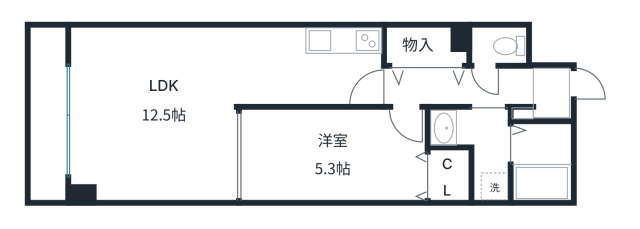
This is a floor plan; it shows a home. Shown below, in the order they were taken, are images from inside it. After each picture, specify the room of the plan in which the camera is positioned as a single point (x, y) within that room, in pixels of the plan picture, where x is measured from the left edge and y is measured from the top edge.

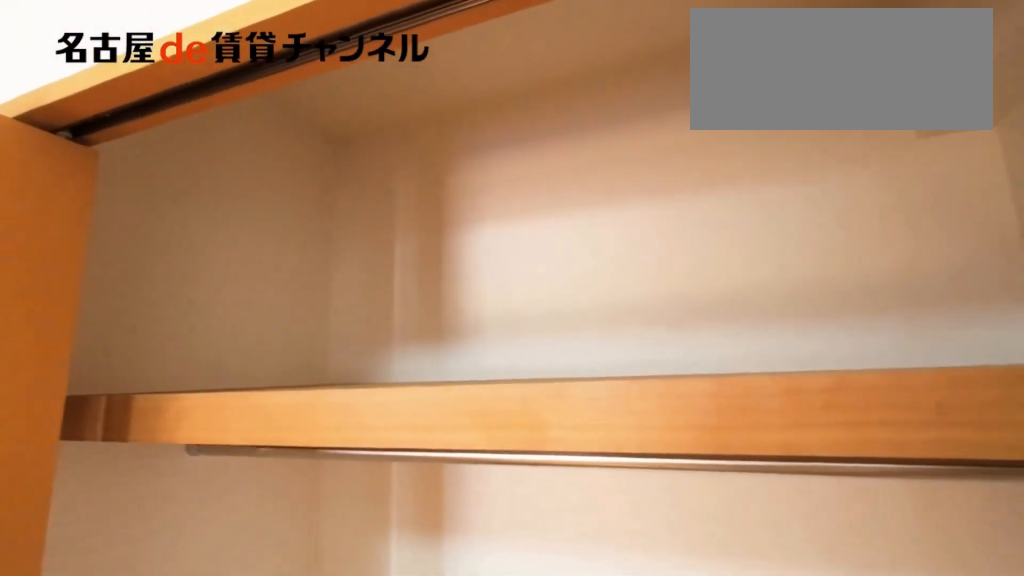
(446, 176)
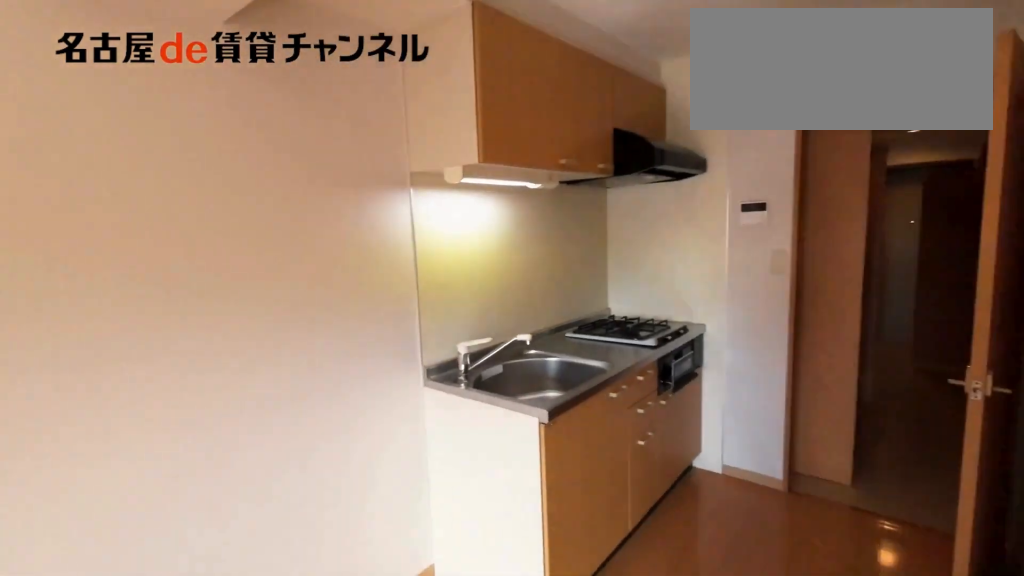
(307, 80)
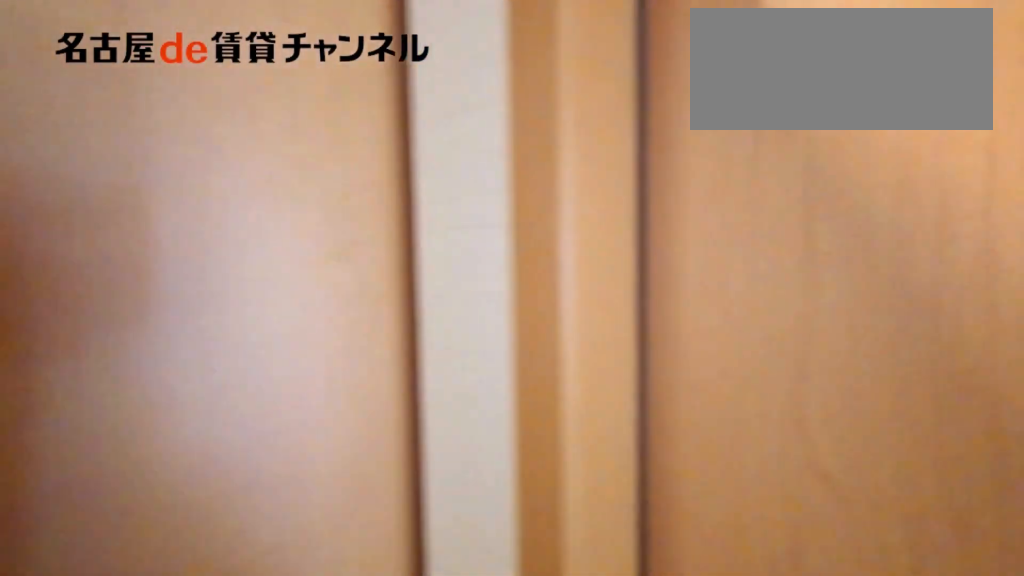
(460, 87)
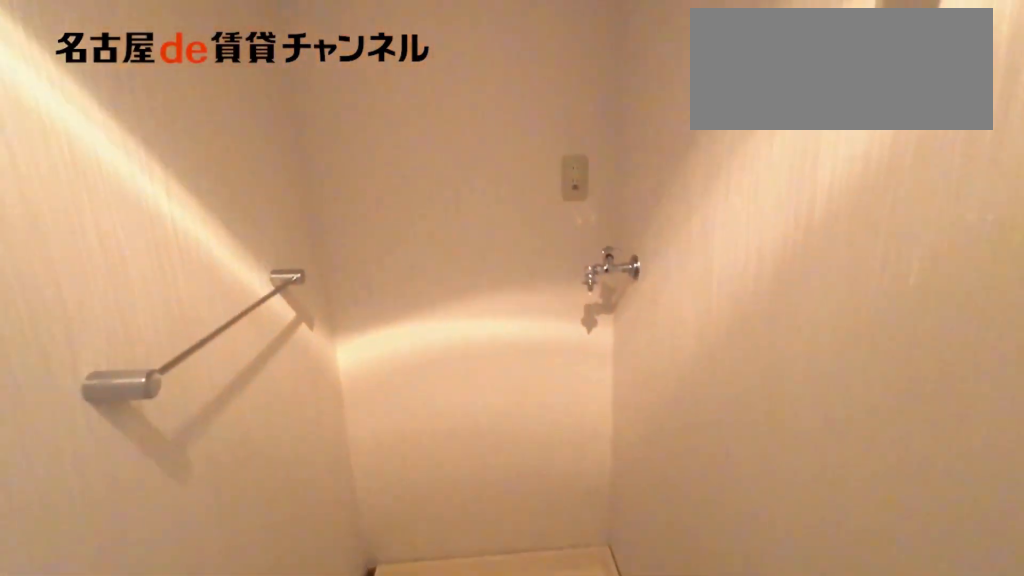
(477, 147)
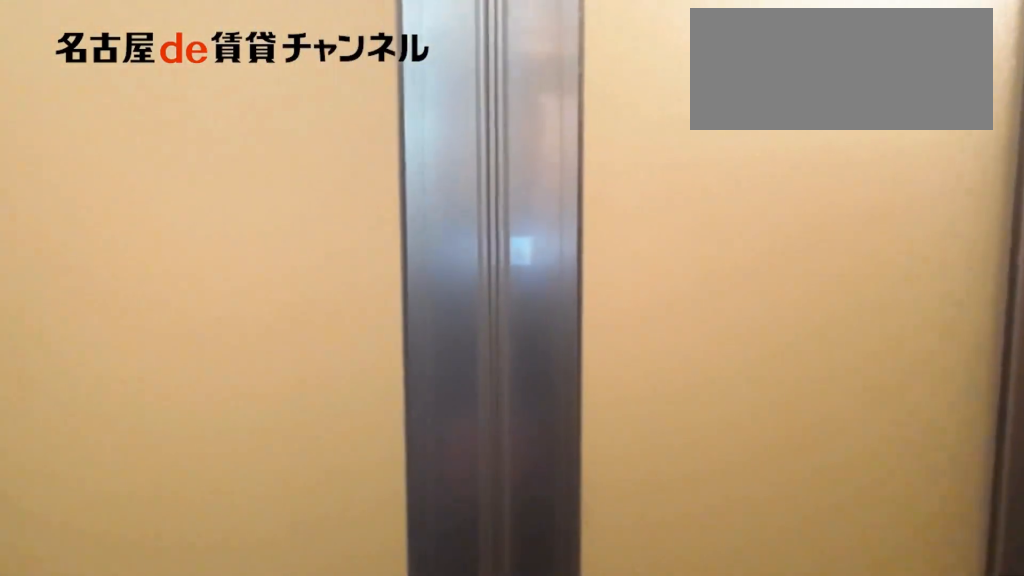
(477, 147)
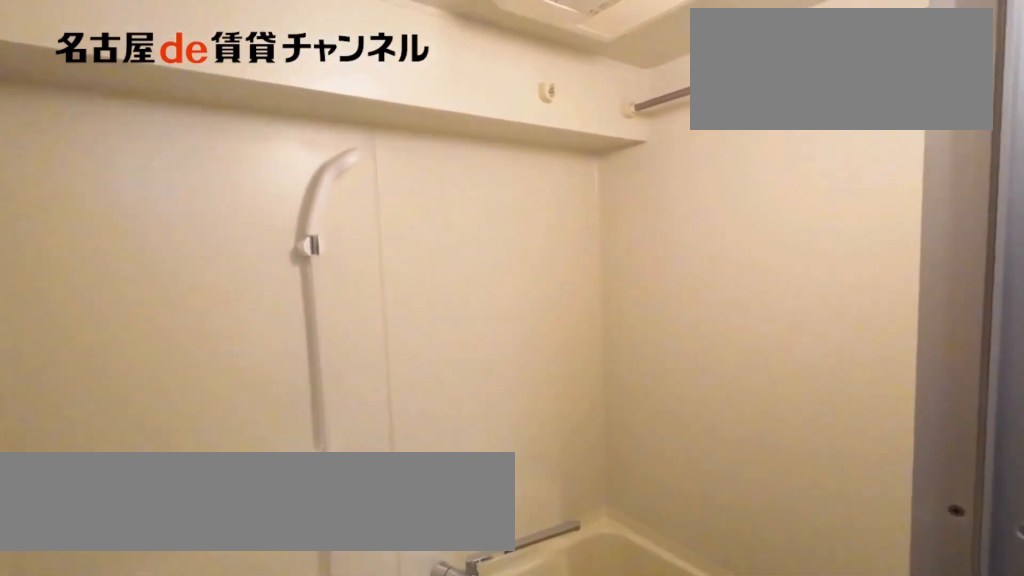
(541, 162)
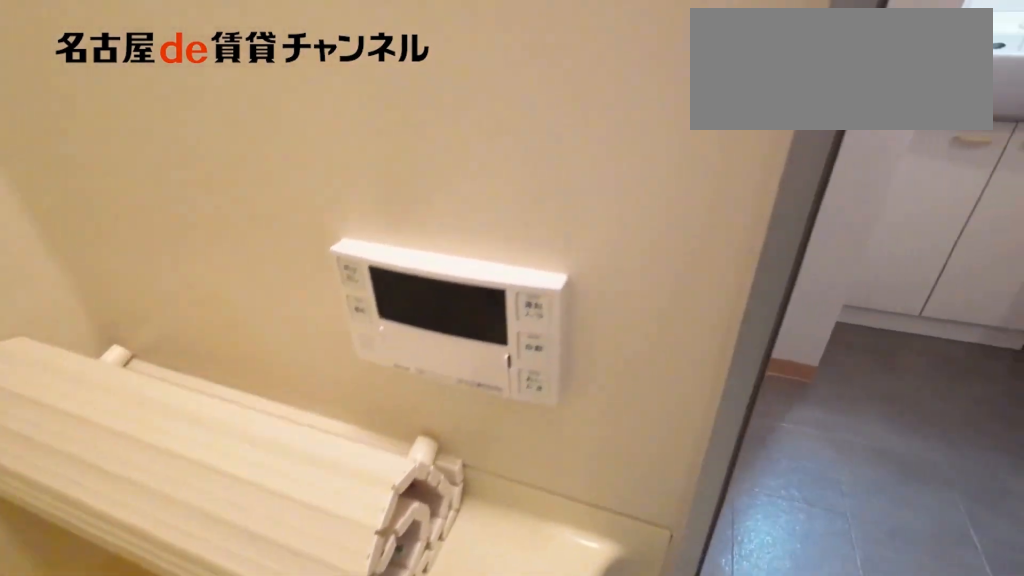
(541, 162)
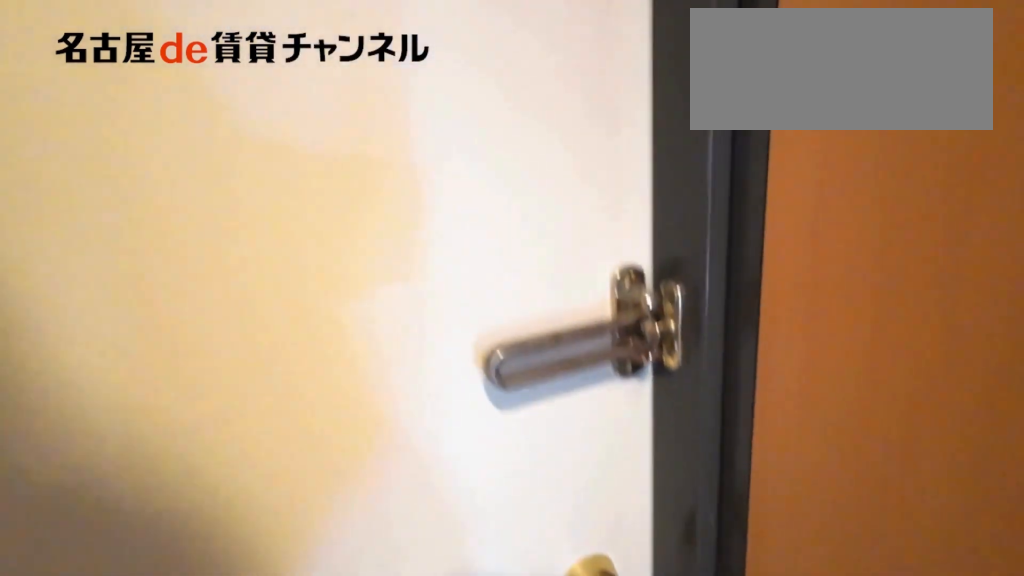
(552, 93)
